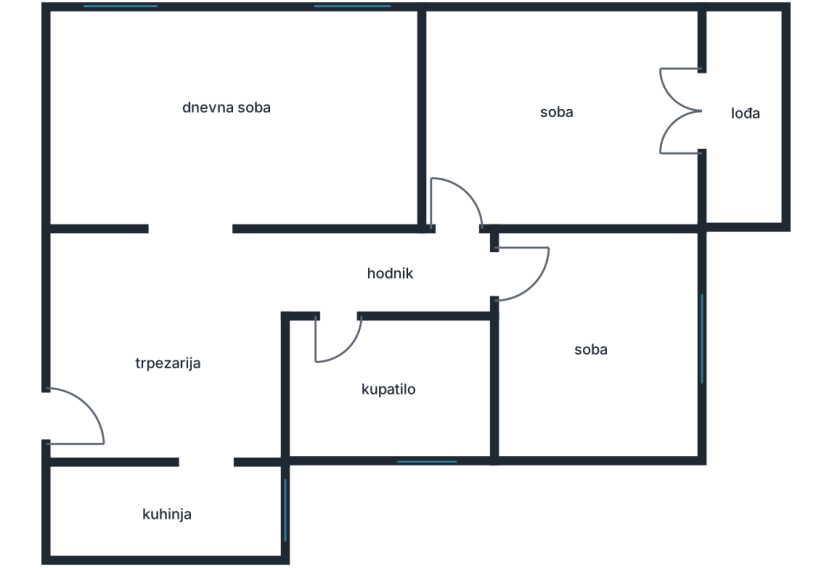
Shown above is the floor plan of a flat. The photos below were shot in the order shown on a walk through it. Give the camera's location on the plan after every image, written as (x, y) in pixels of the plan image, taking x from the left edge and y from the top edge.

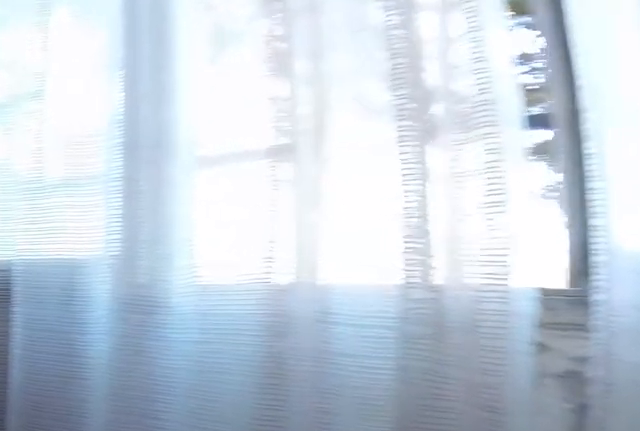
(717, 179)
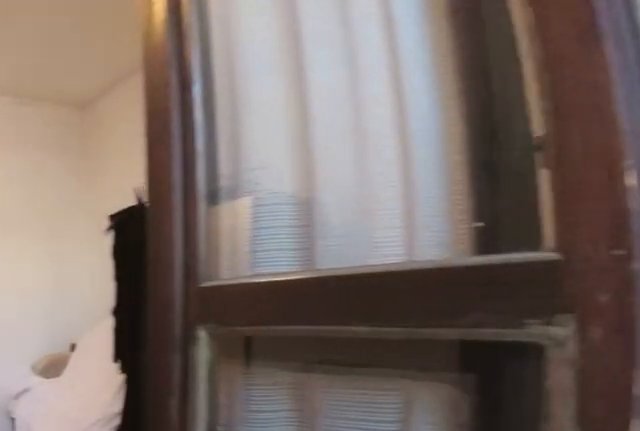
(740, 122)
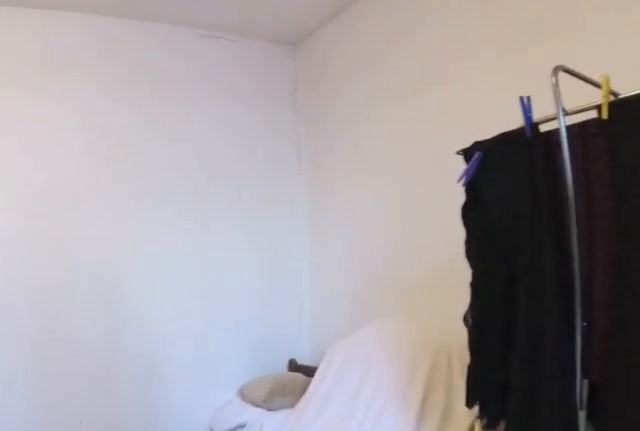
(634, 116)
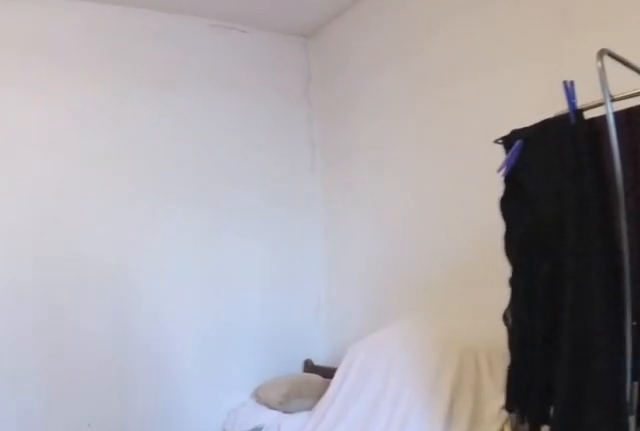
(620, 116)
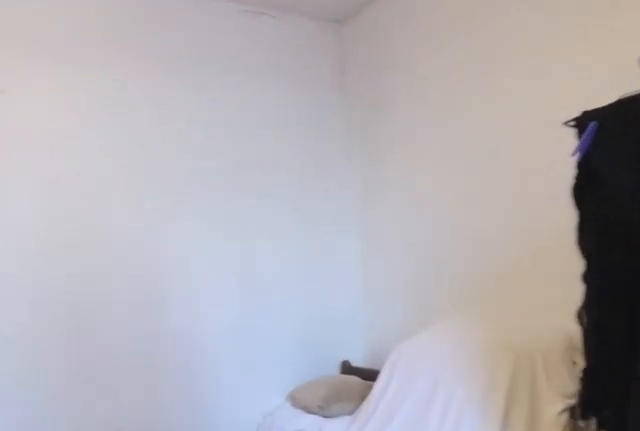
(606, 119)
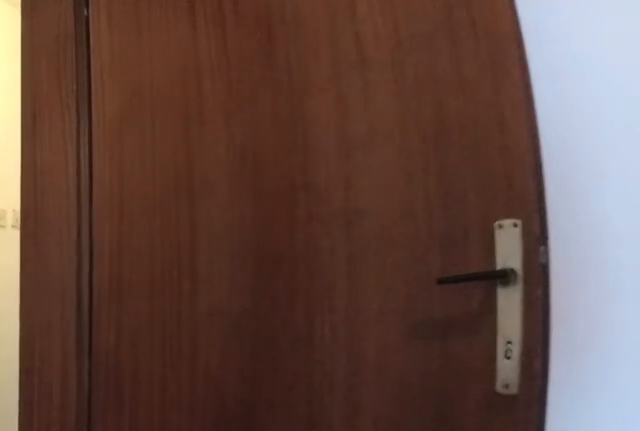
(507, 158)
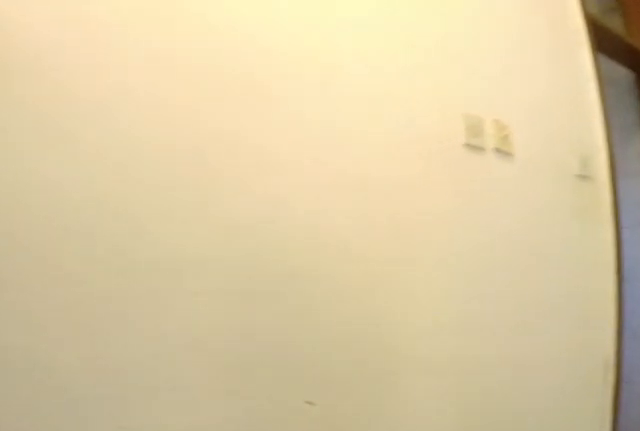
(458, 195)
